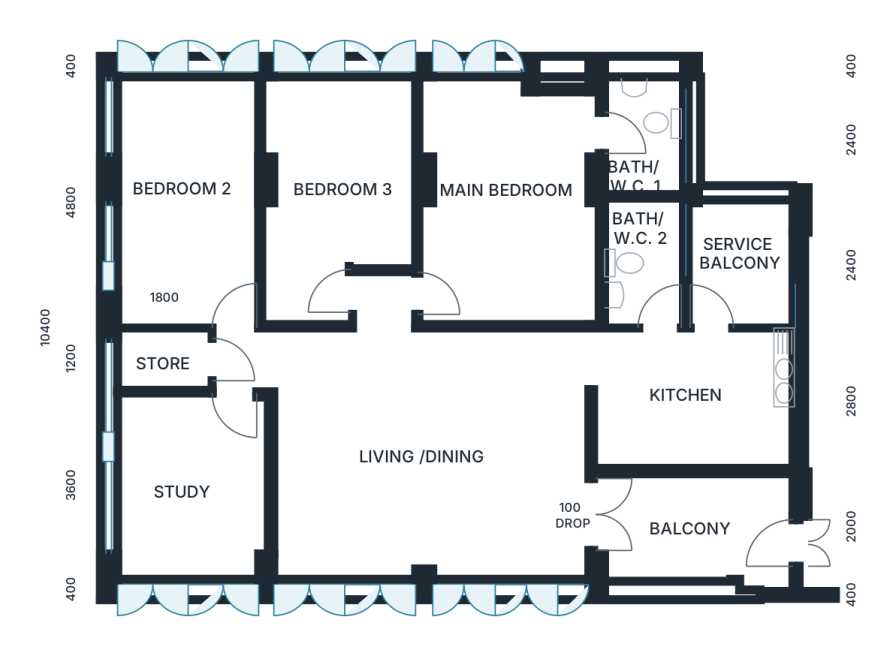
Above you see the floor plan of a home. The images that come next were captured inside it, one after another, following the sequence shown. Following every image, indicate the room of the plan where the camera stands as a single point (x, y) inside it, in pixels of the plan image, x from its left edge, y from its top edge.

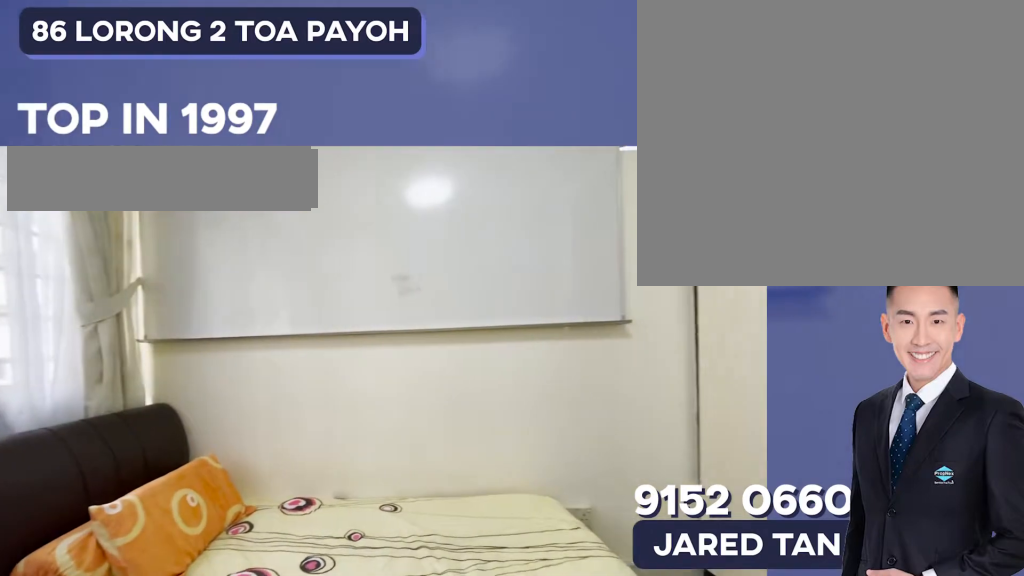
(195, 490)
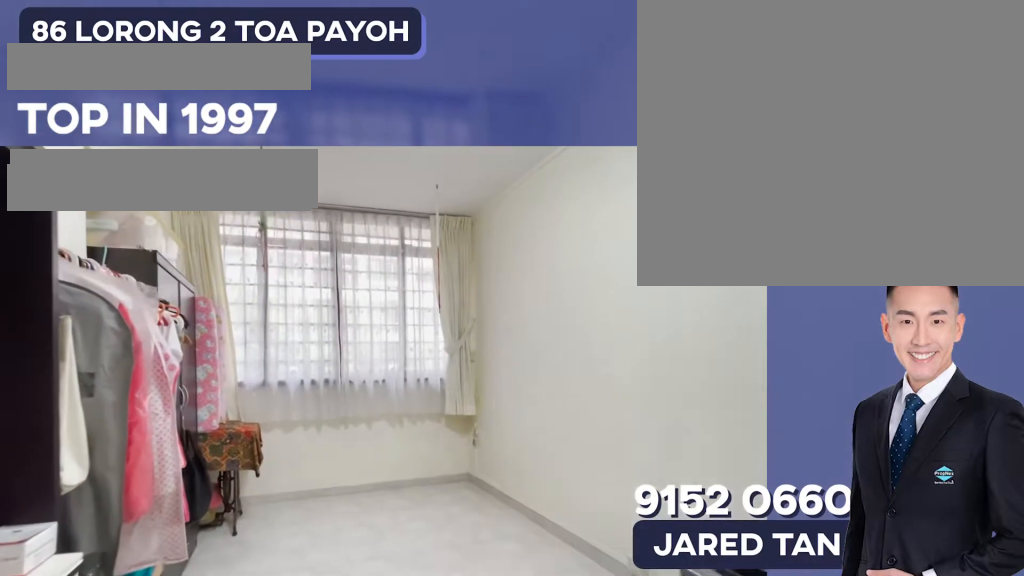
(338, 197)
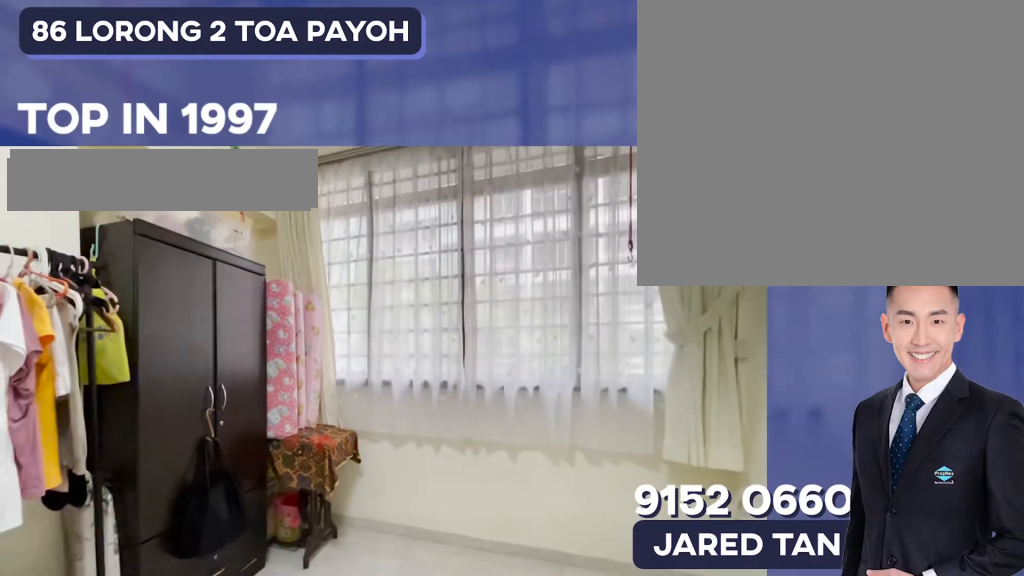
(338, 197)
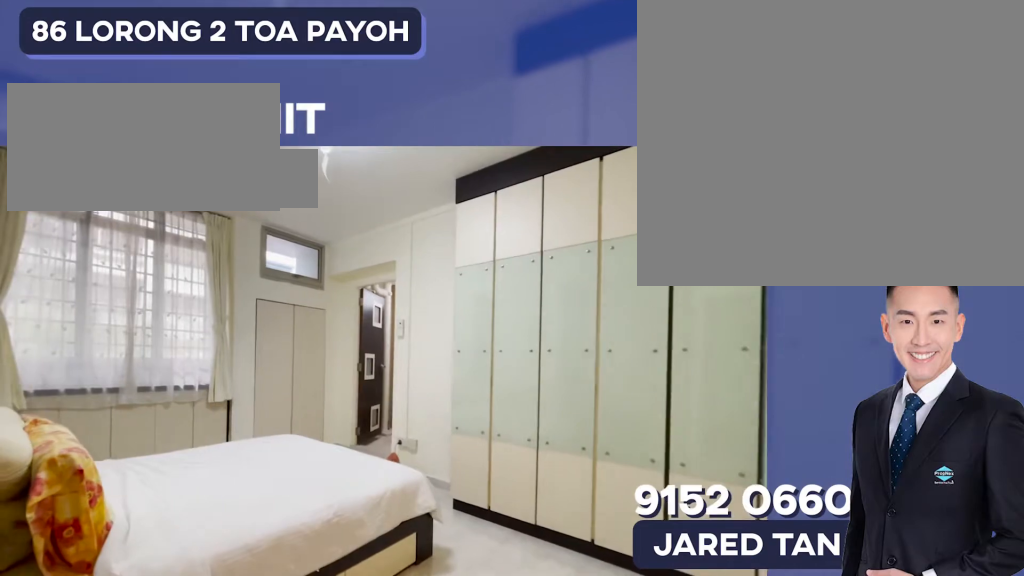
(501, 198)
